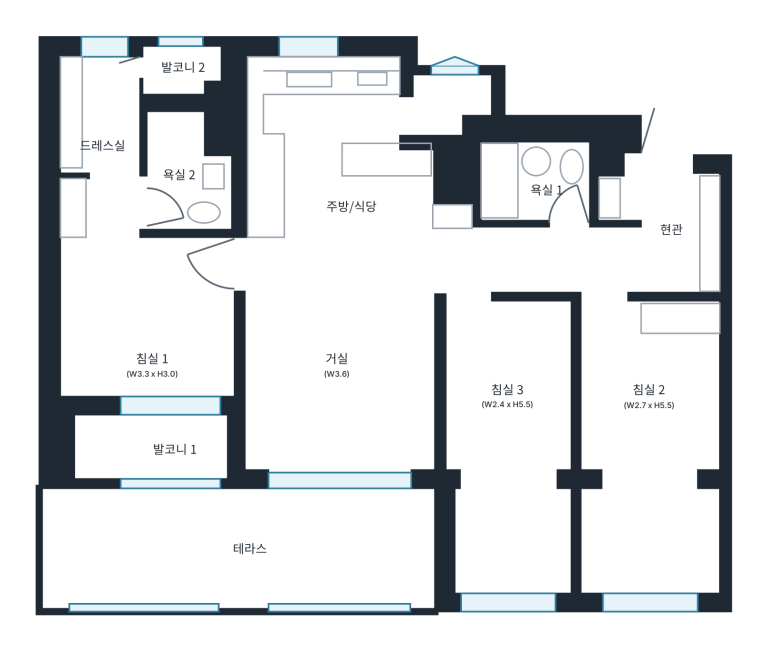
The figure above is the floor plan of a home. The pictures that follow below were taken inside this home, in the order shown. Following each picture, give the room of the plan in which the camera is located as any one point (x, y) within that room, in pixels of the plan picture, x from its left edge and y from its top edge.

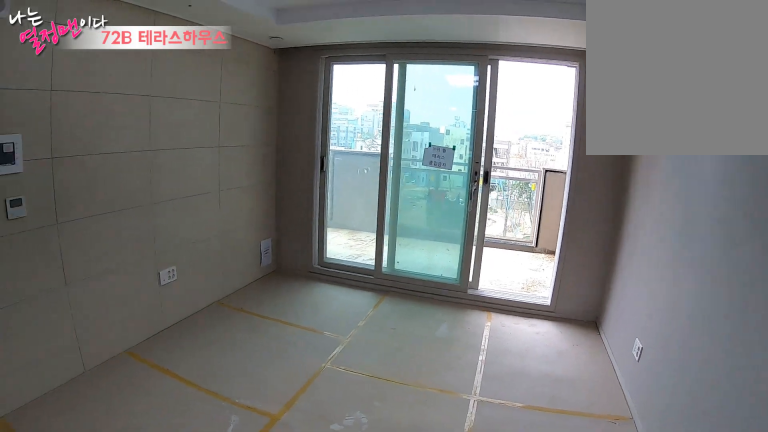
(333, 371)
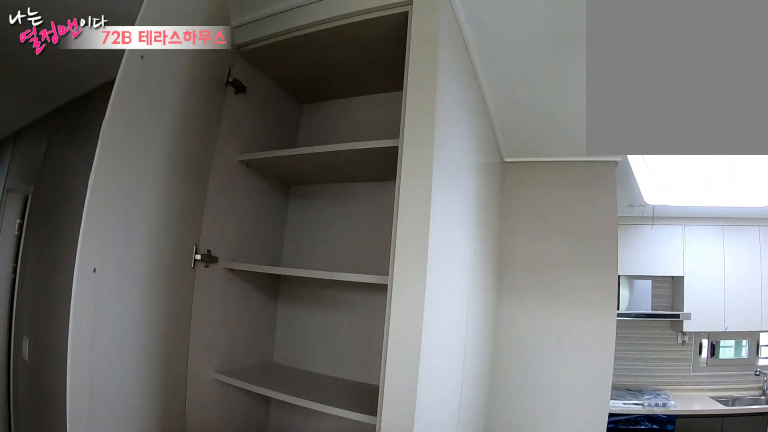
(344, 206)
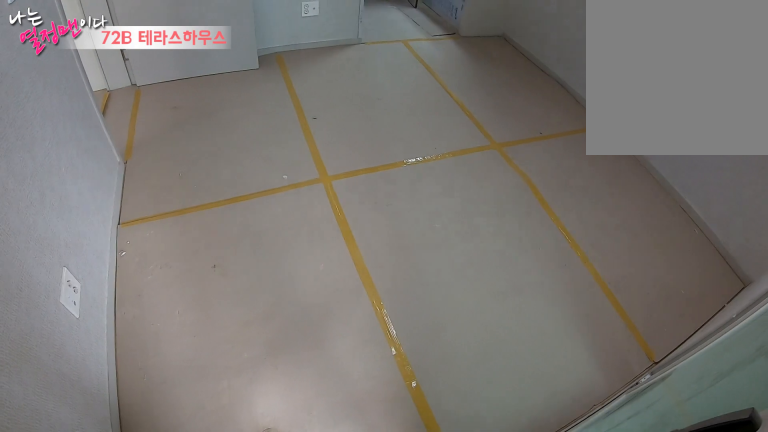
(152, 366)
